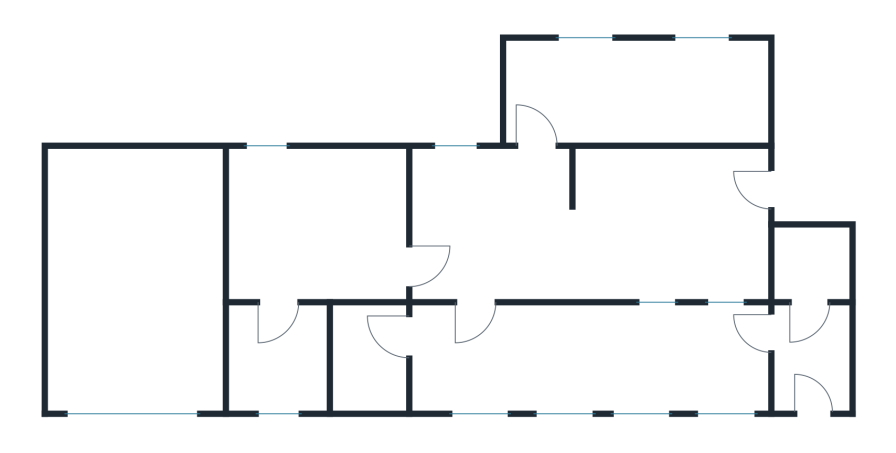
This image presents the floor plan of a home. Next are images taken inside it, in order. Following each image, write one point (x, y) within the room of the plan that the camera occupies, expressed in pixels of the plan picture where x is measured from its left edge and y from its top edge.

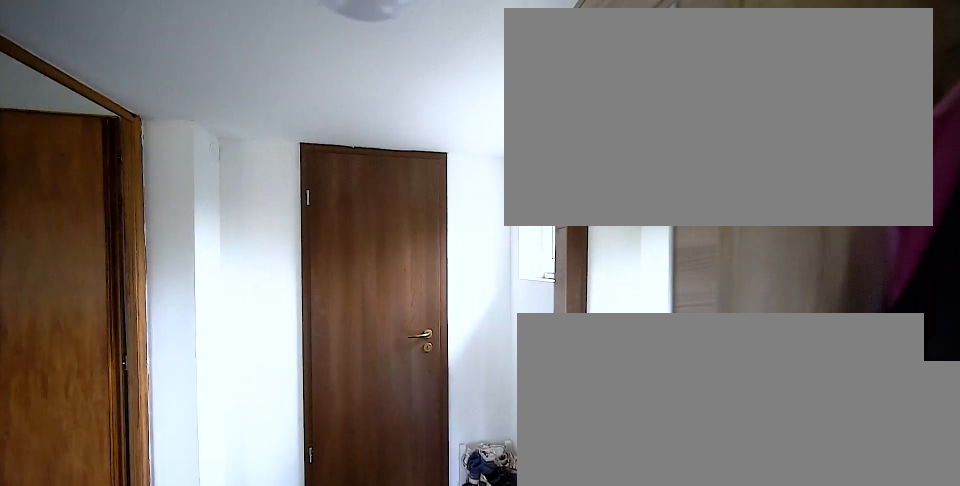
(811, 363)
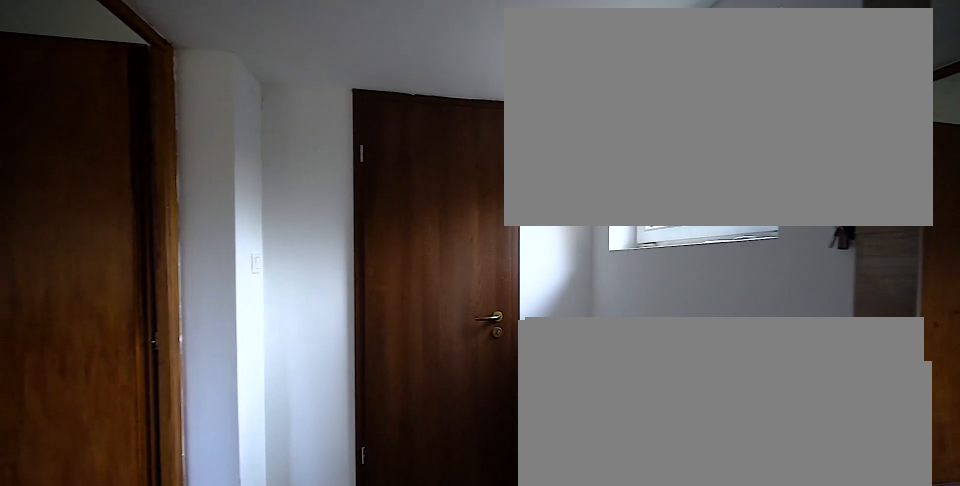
(811, 362)
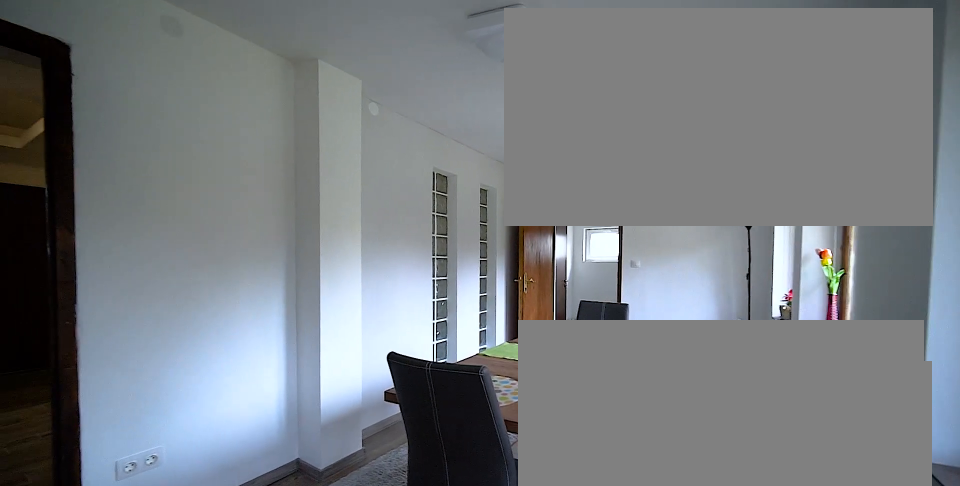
(583, 362)
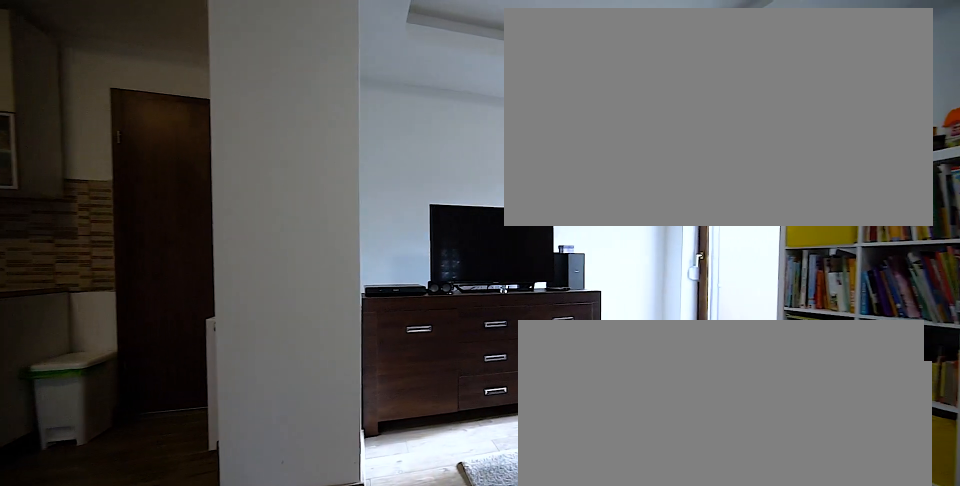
(583, 248)
